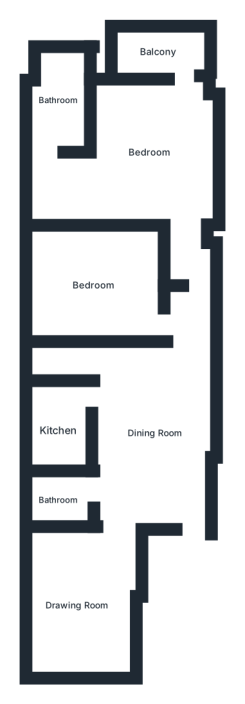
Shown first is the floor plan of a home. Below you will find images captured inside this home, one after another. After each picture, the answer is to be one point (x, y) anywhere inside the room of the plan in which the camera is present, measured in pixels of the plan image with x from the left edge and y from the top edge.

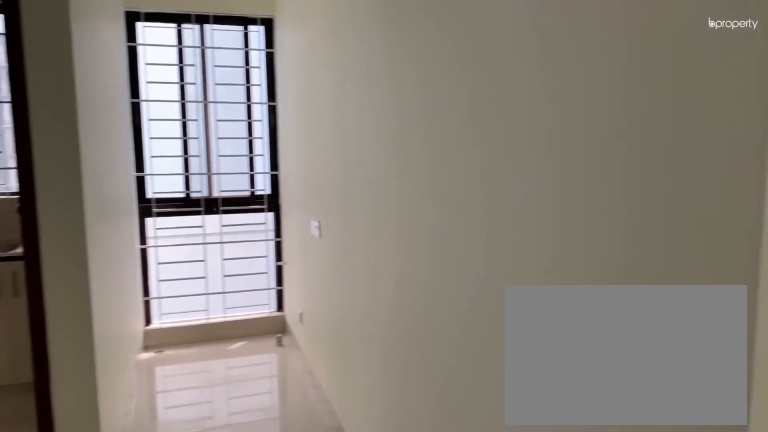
(154, 427)
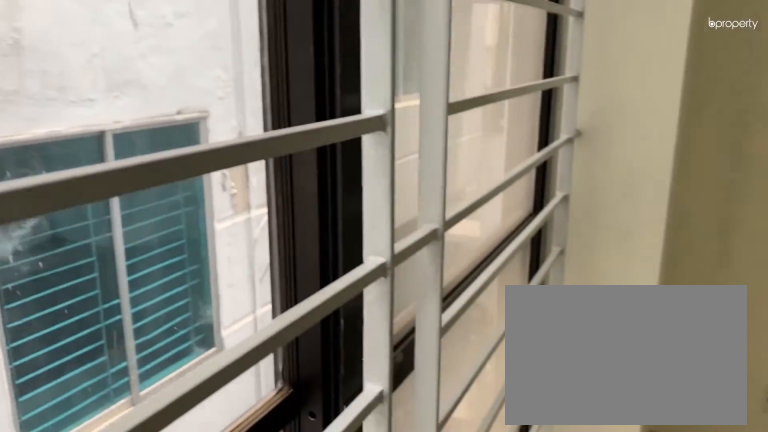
(77, 605)
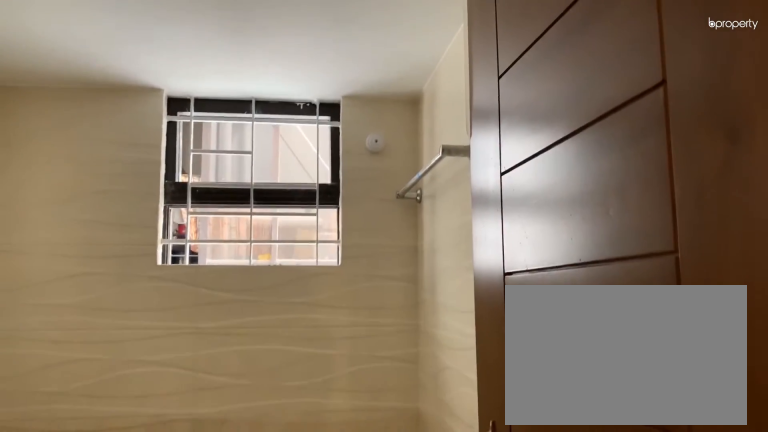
(59, 498)
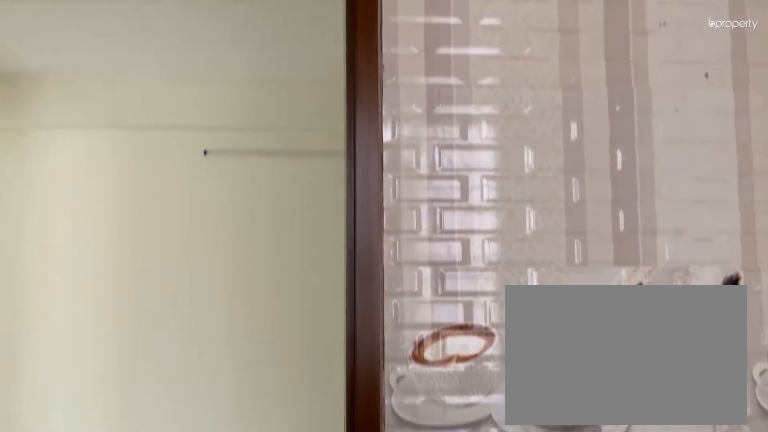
(58, 427)
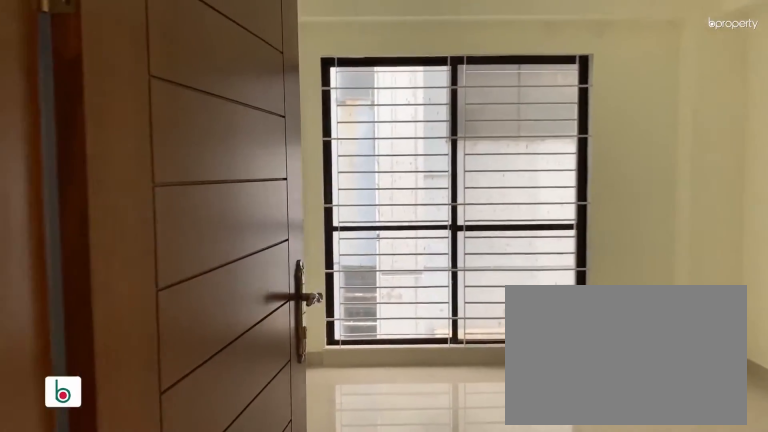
(93, 285)
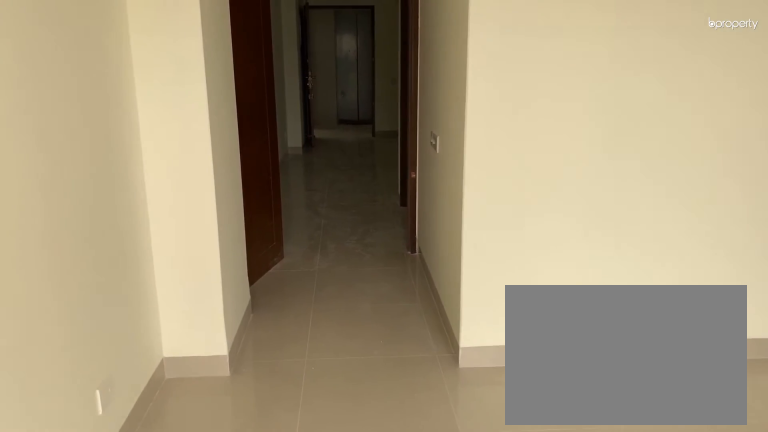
(145, 148)
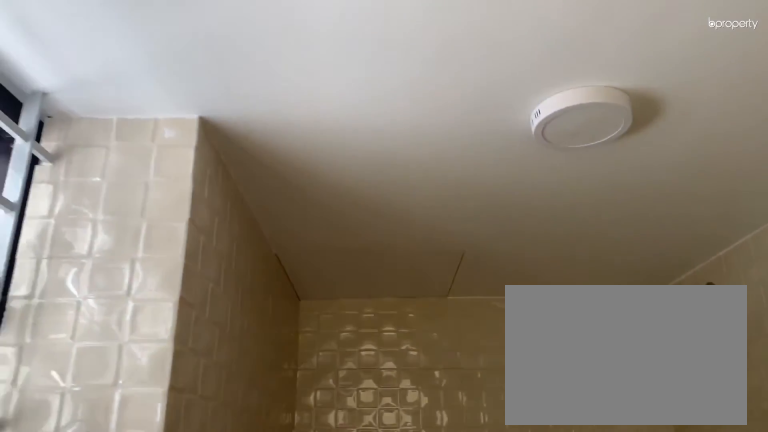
(56, 99)
